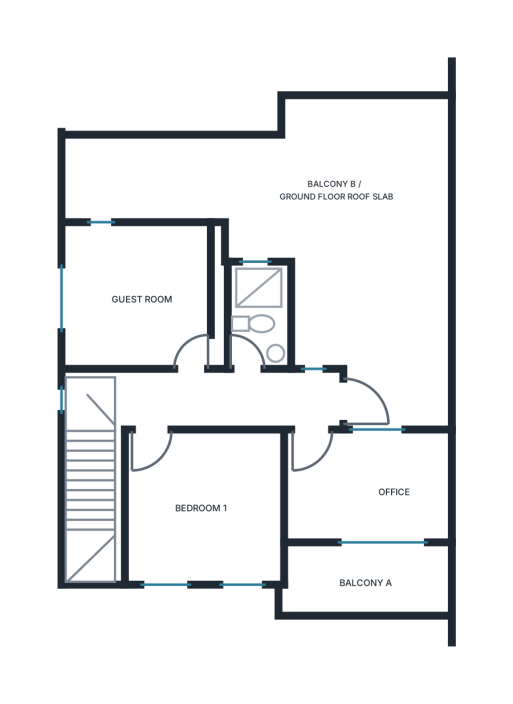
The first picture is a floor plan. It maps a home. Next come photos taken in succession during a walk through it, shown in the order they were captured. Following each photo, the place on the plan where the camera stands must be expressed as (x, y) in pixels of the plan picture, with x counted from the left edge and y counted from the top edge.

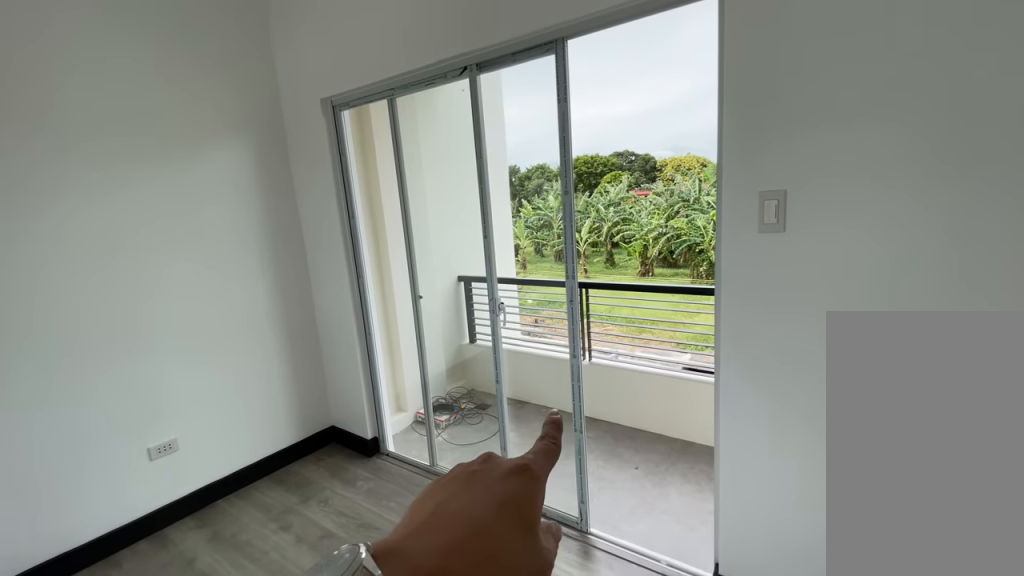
(431, 483)
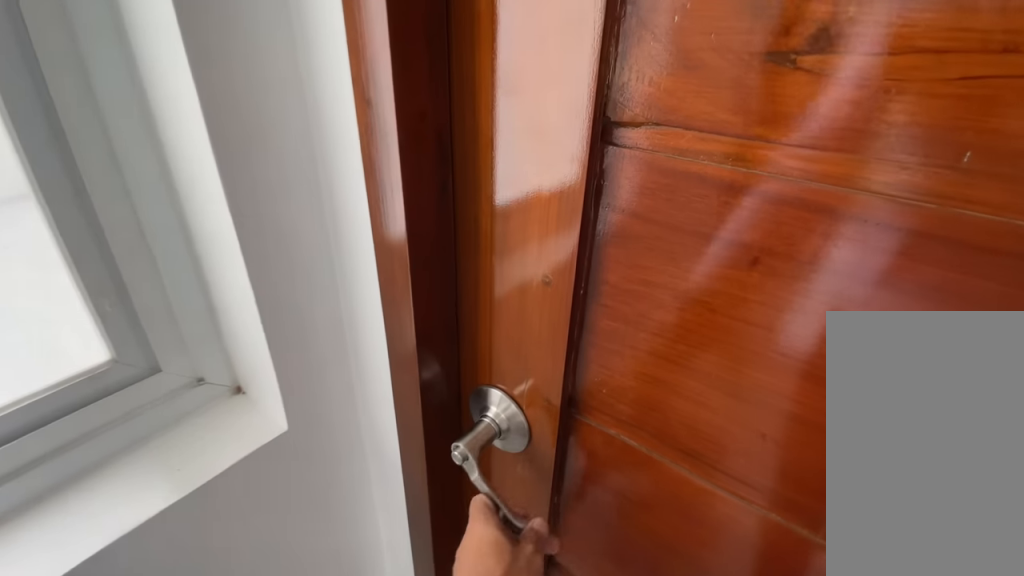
(410, 360)
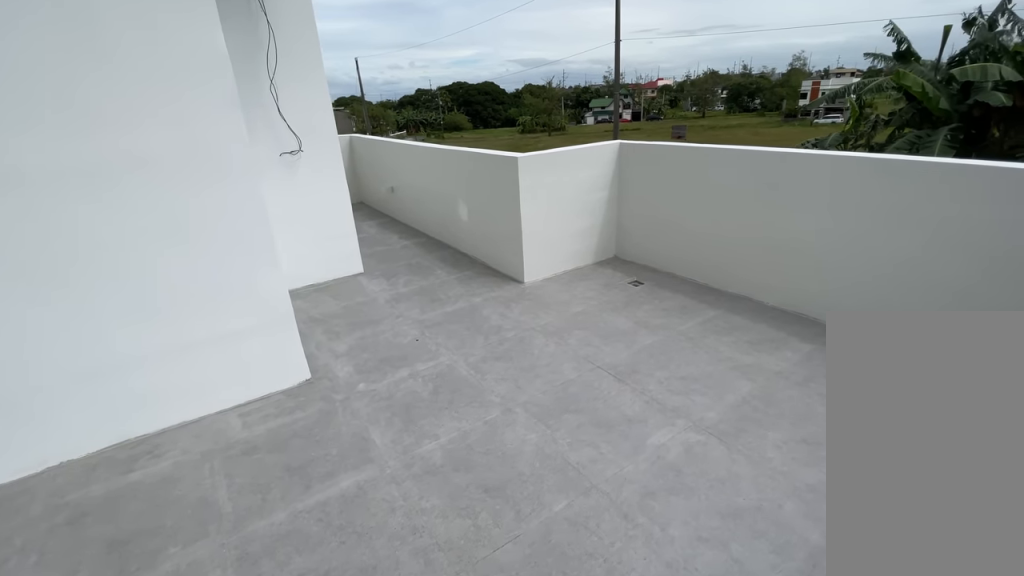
(410, 346)
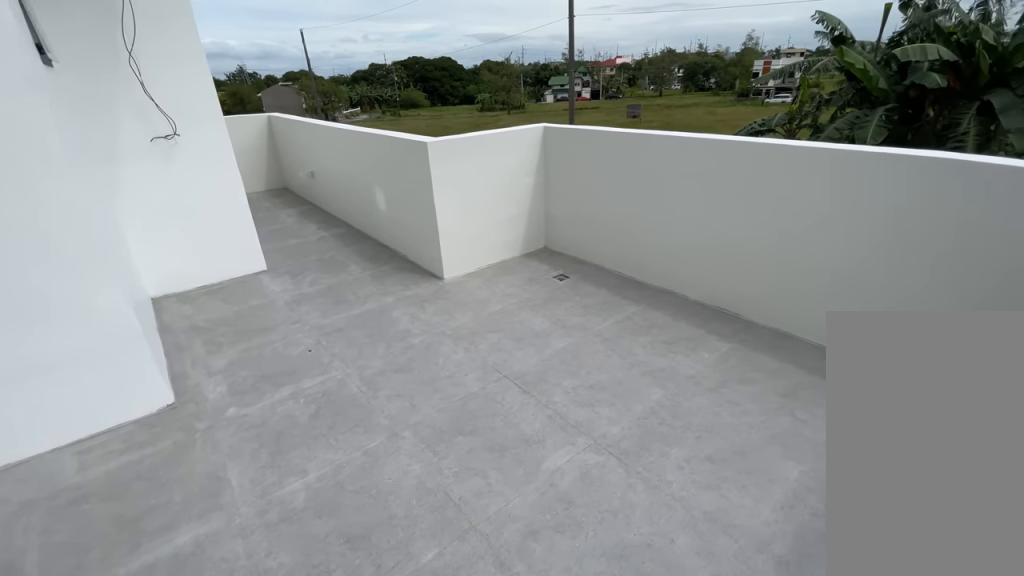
(410, 346)
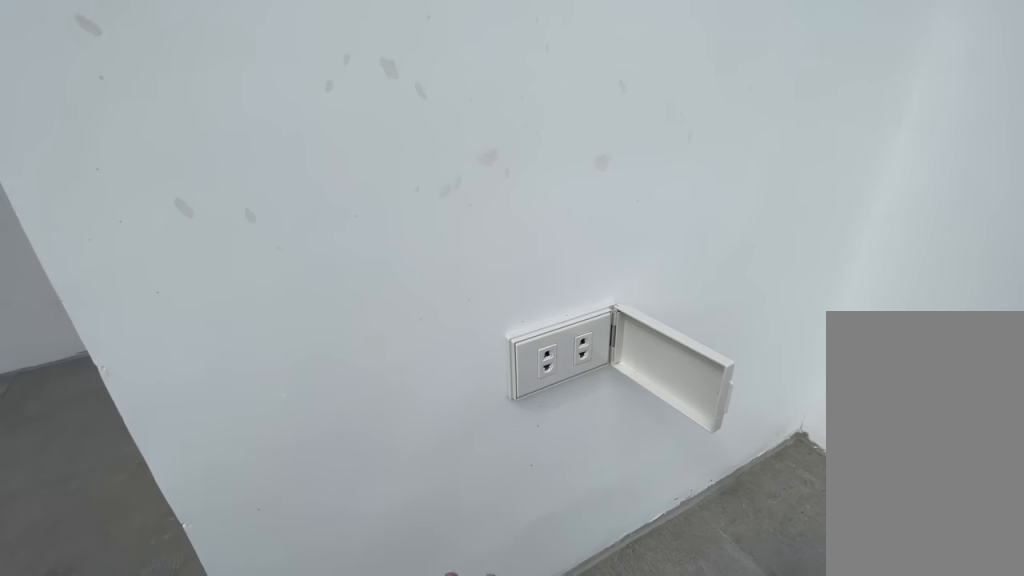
(340, 336)
